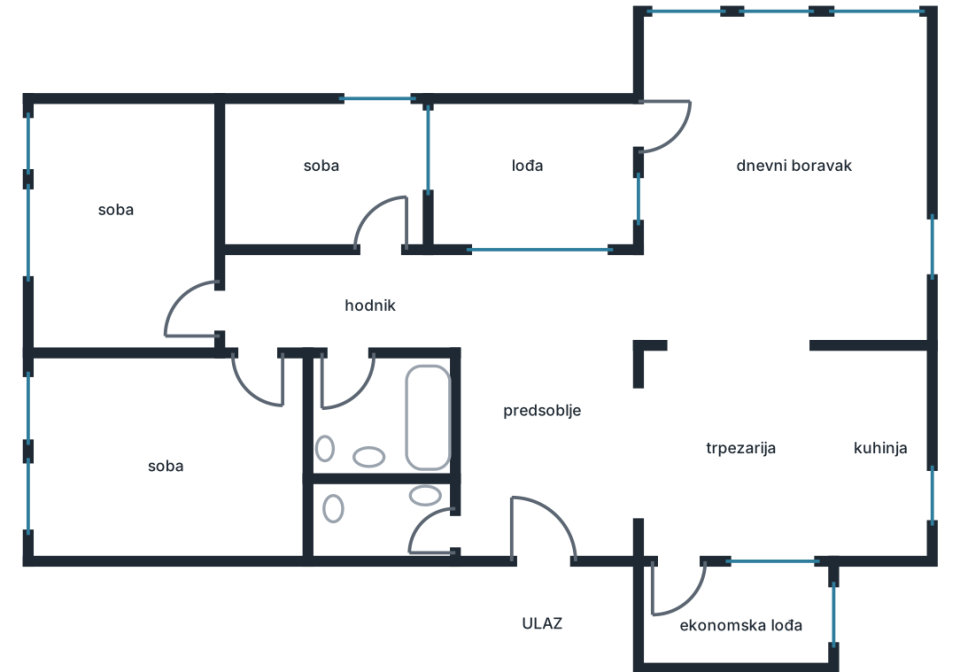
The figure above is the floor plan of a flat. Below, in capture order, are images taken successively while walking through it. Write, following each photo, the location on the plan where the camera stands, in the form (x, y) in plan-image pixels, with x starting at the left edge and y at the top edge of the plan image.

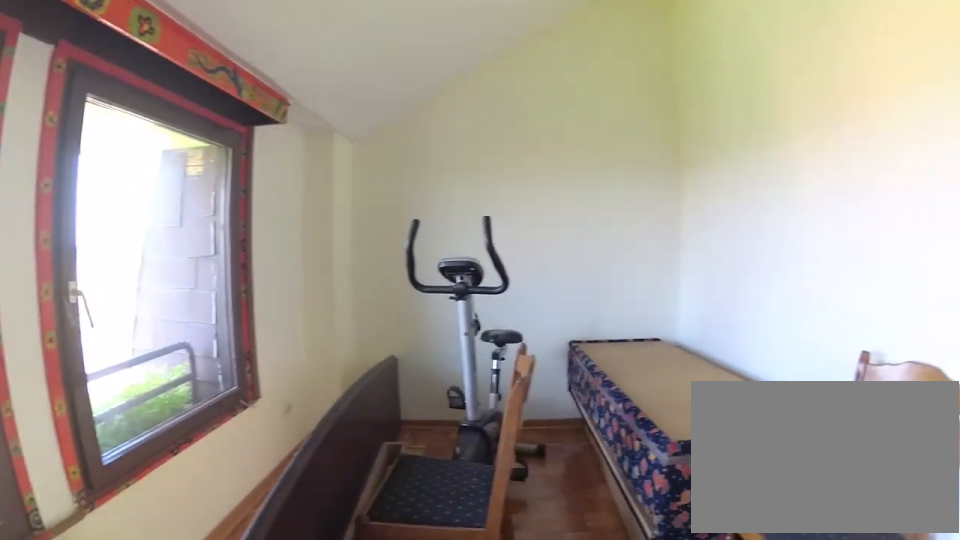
(75, 293)
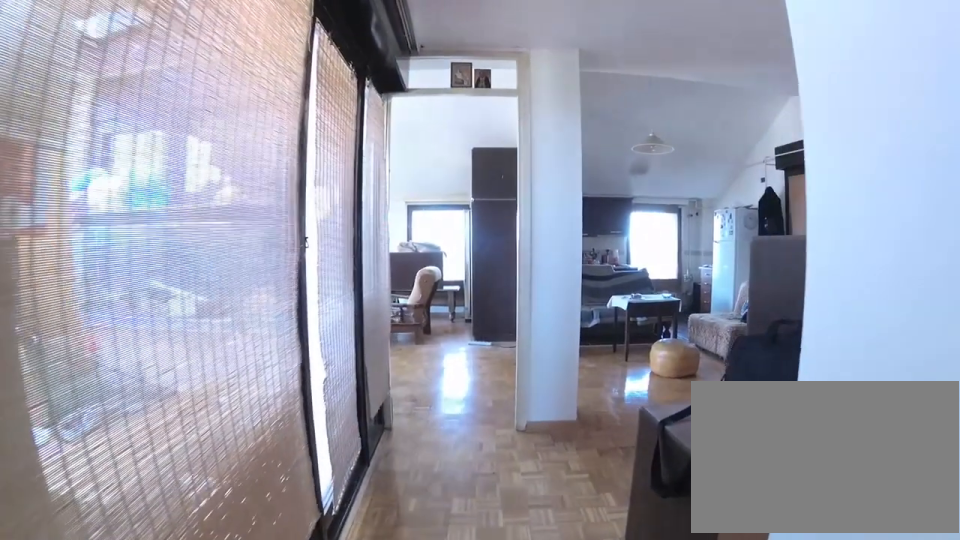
(371, 300)
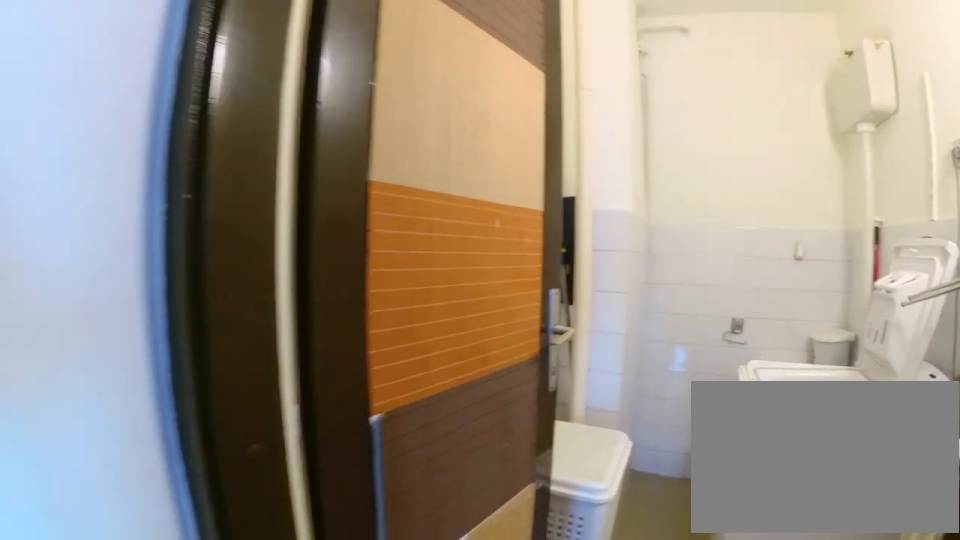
(486, 472)
